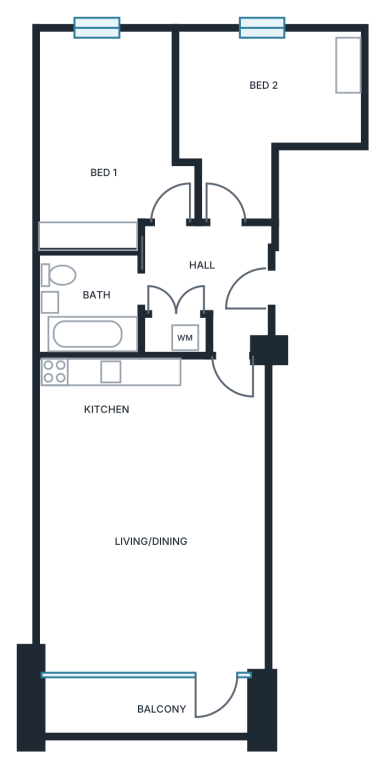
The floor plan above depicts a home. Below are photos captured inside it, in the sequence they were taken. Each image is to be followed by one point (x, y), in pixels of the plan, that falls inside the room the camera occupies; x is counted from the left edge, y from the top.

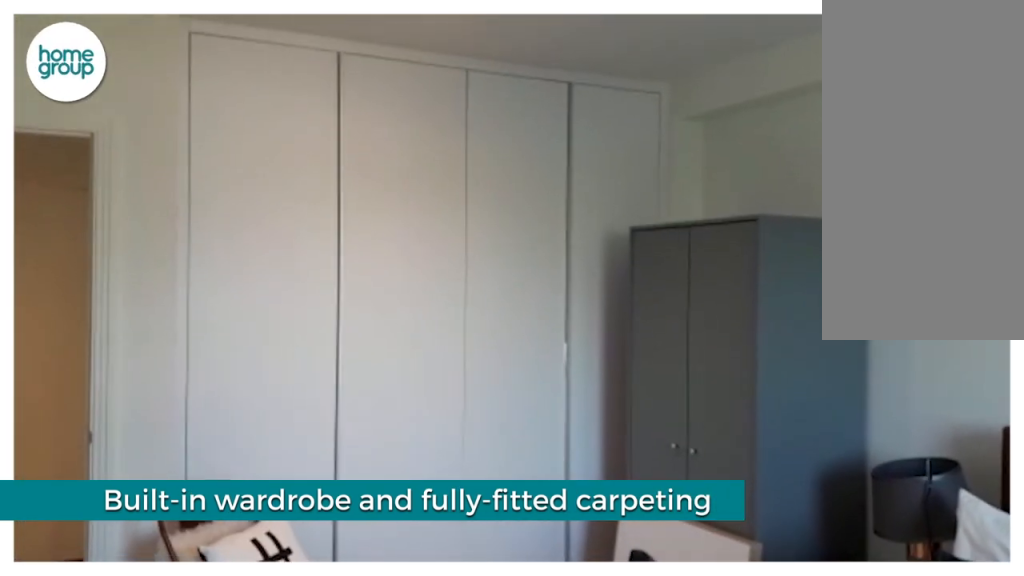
(111, 135)
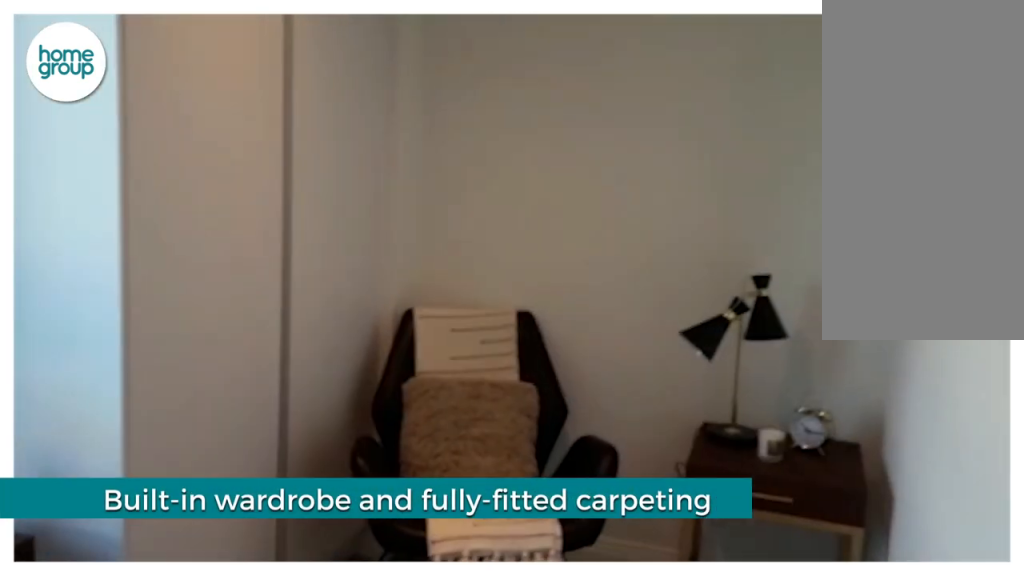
(255, 115)
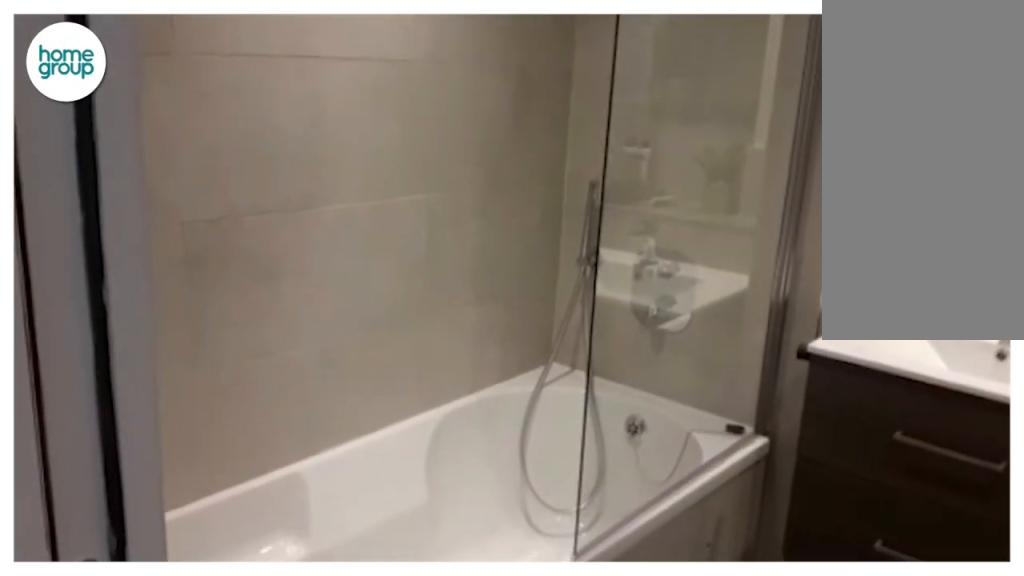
(89, 303)
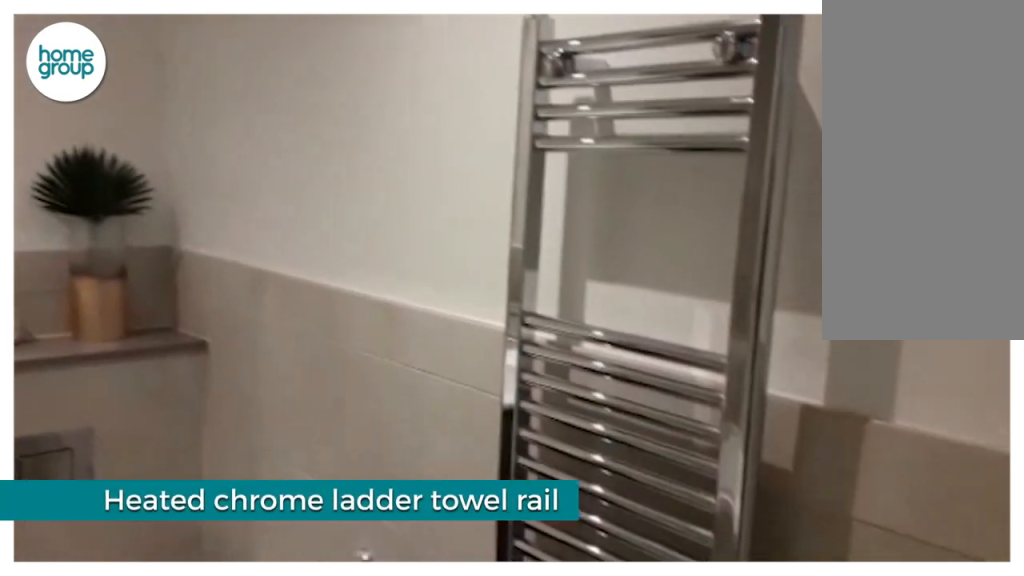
(89, 303)
